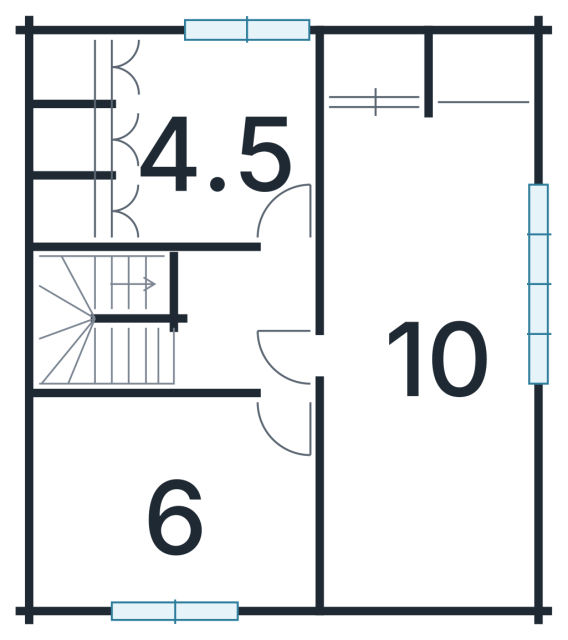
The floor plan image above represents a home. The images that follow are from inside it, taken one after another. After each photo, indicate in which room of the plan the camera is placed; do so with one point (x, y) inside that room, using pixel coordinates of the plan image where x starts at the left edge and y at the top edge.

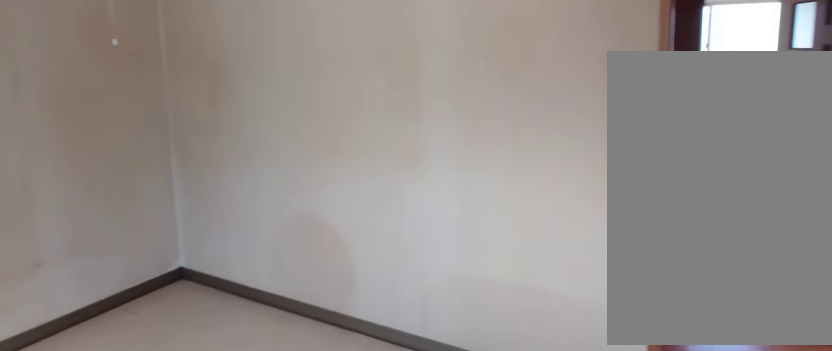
(181, 498)
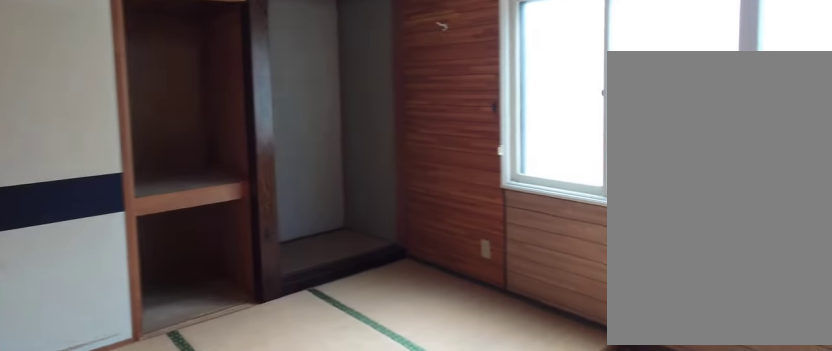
(433, 349)
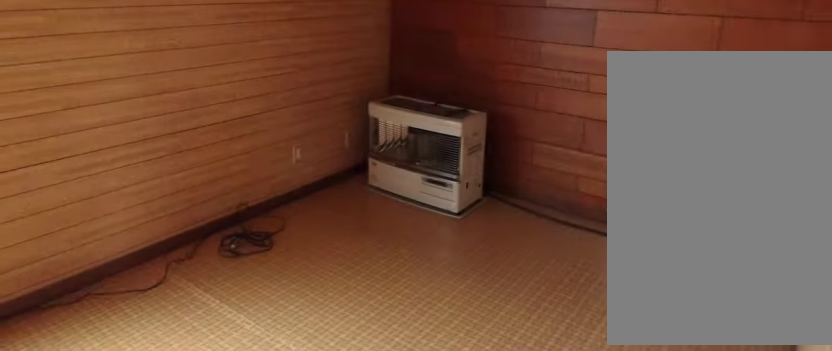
(433, 349)
